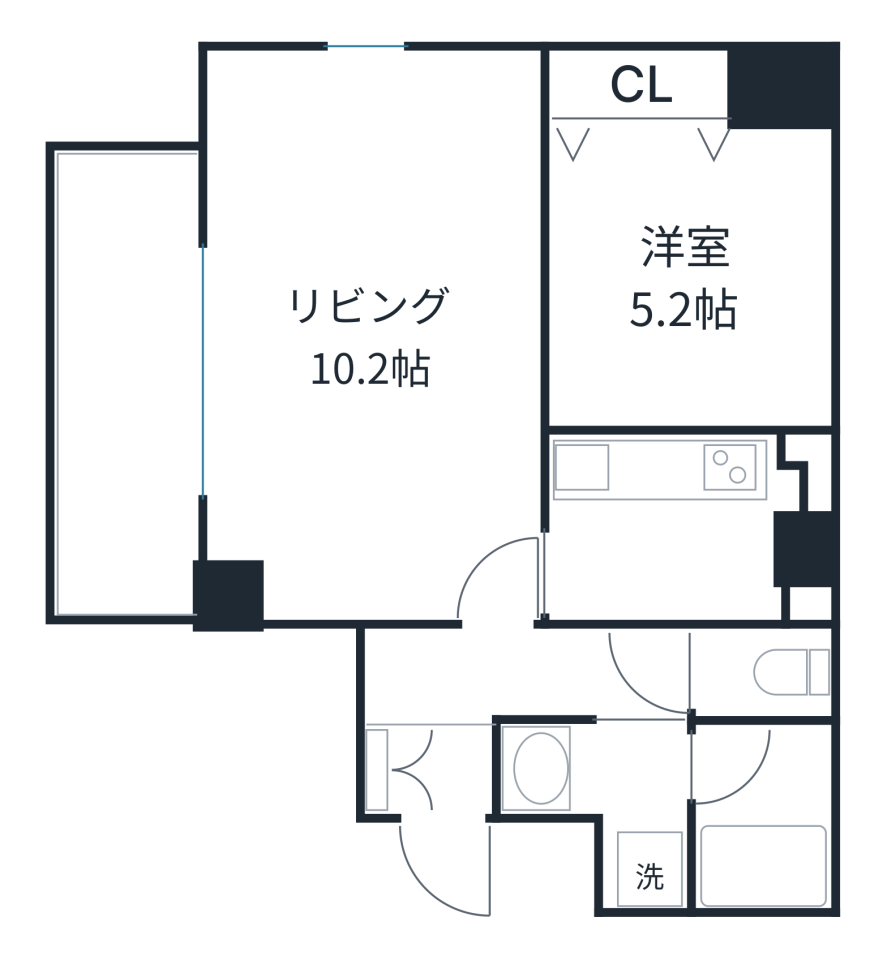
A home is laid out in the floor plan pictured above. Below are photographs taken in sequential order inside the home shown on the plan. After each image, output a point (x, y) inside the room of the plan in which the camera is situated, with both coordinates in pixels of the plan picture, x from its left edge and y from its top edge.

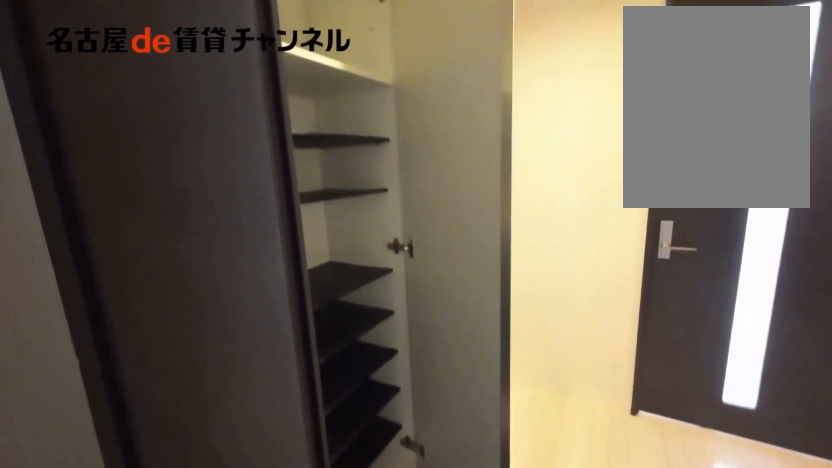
(421, 770)
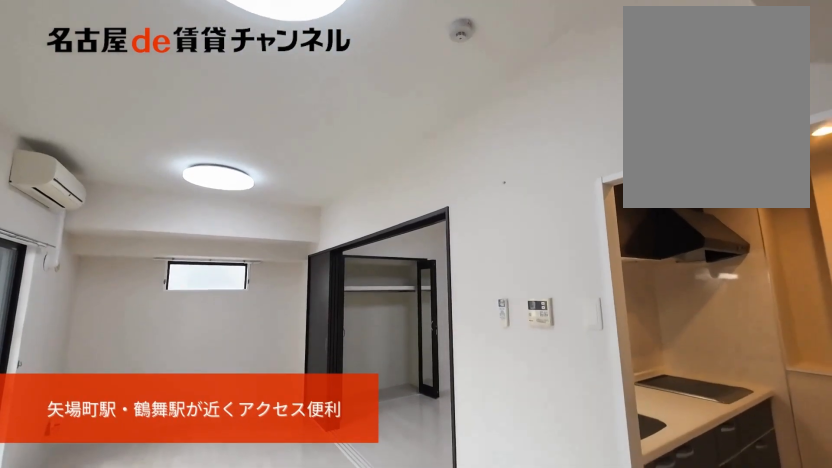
(375, 337)
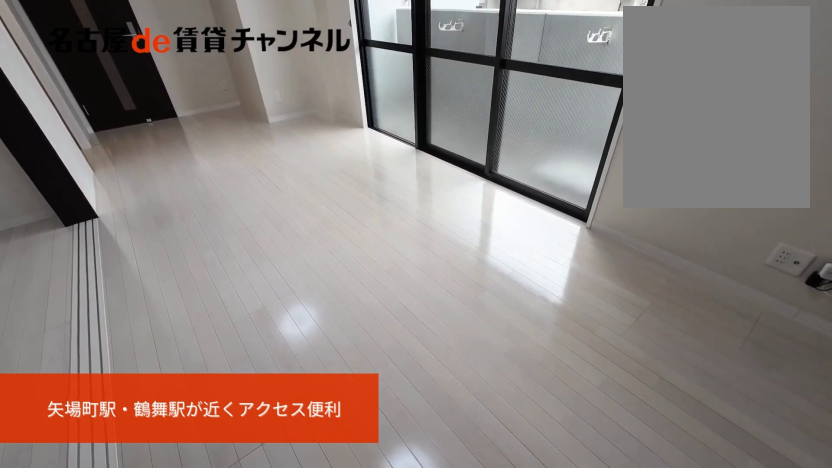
(375, 337)
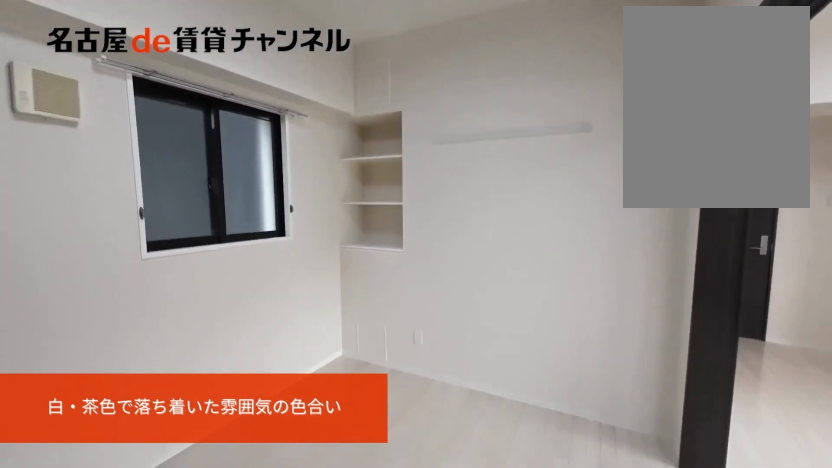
(690, 275)
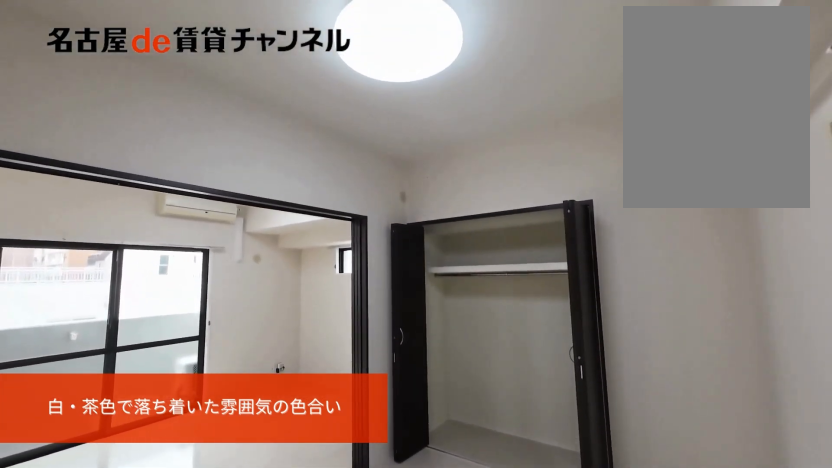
(690, 274)
